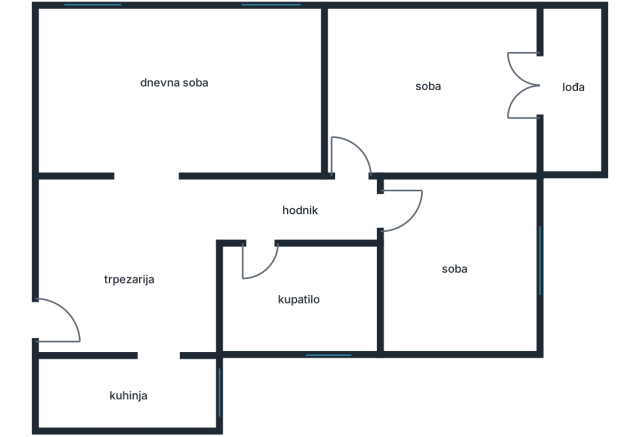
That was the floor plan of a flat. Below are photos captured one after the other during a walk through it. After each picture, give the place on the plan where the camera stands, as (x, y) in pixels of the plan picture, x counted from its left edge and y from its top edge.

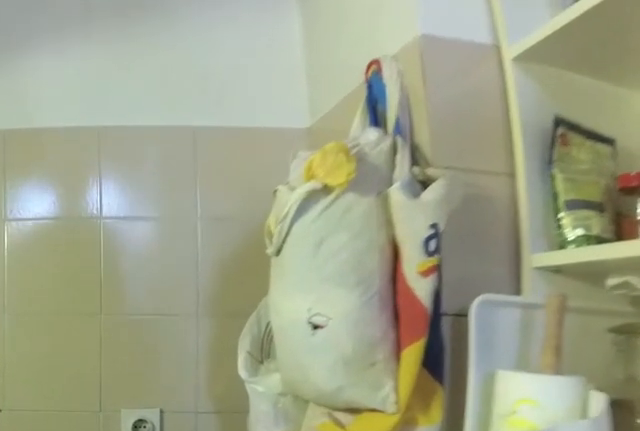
(102, 386)
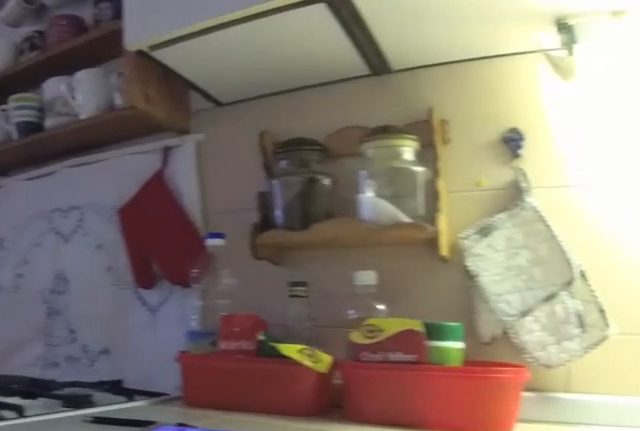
(60, 375)
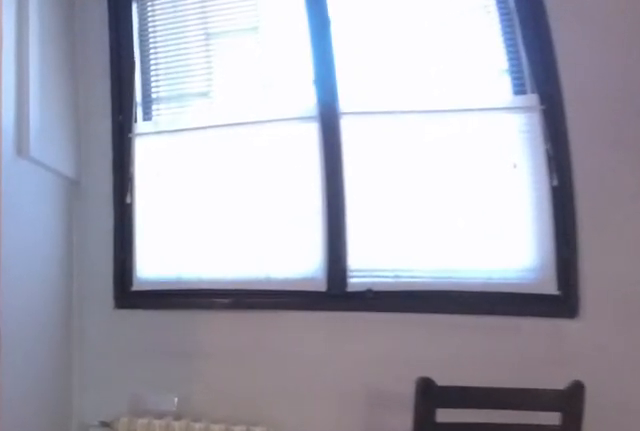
(130, 392)
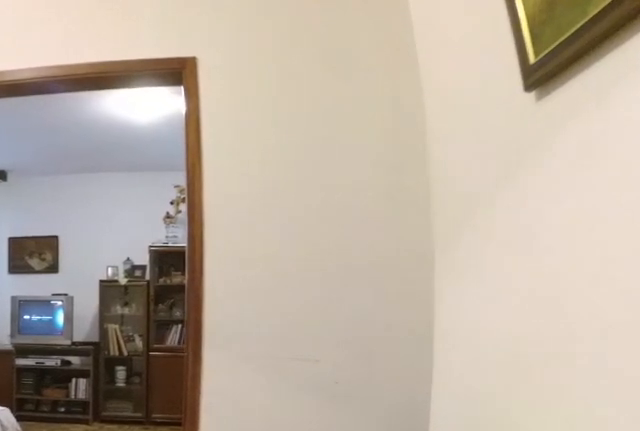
(163, 328)
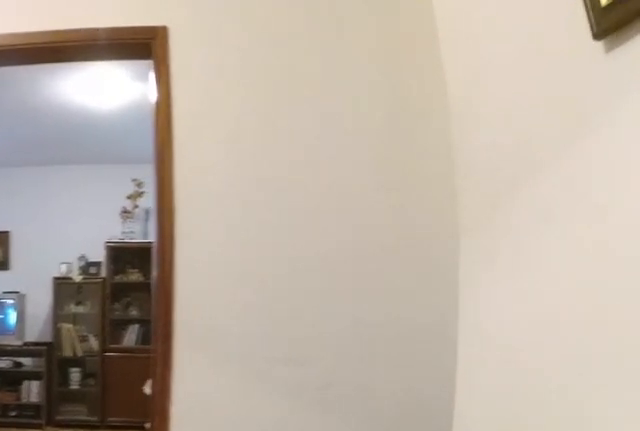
(165, 318)
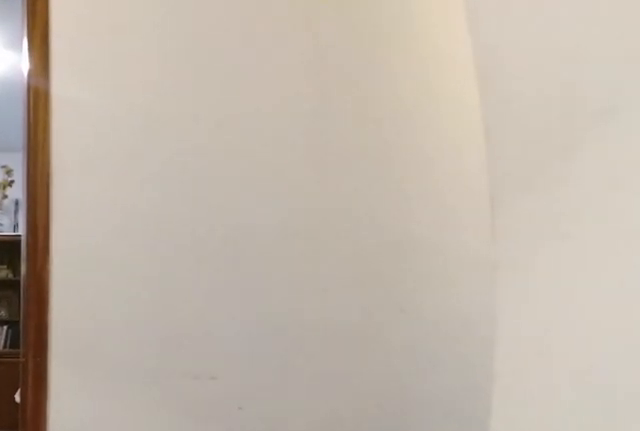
(171, 296)
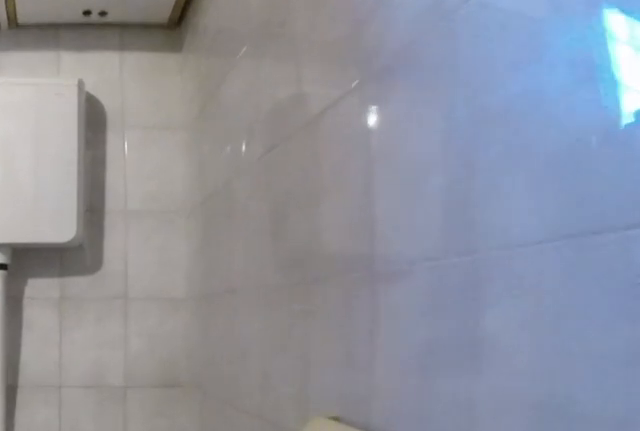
(263, 259)
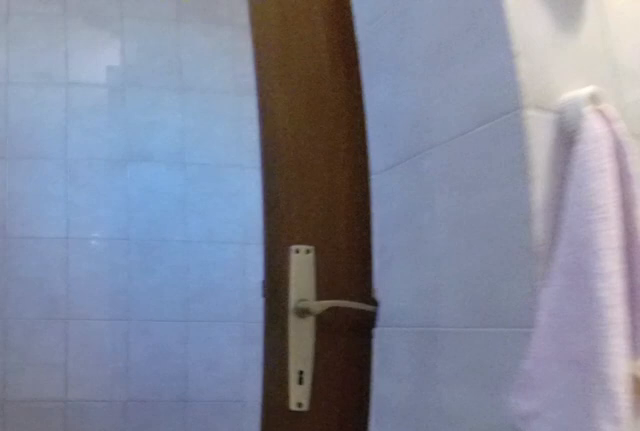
(319, 304)
